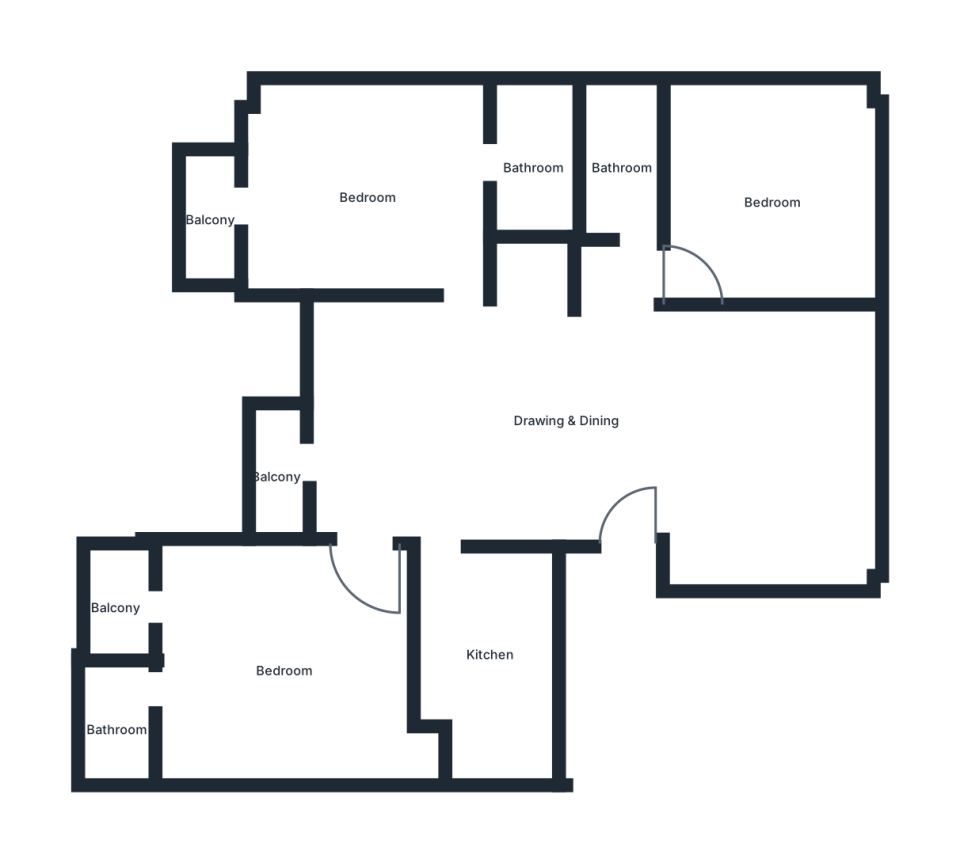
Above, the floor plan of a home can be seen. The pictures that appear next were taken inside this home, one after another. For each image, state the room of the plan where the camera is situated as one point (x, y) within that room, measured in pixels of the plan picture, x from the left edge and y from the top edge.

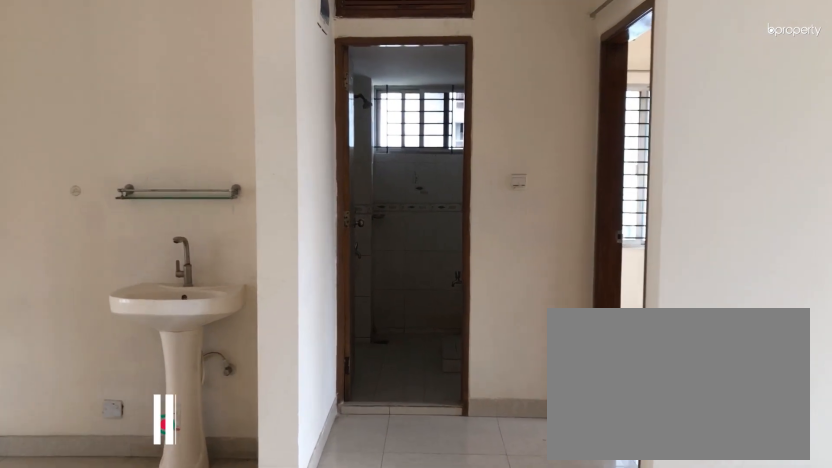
(568, 424)
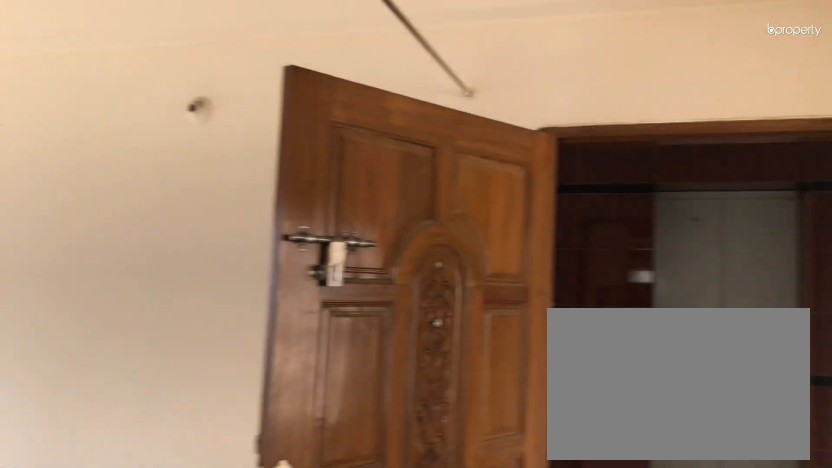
(568, 424)
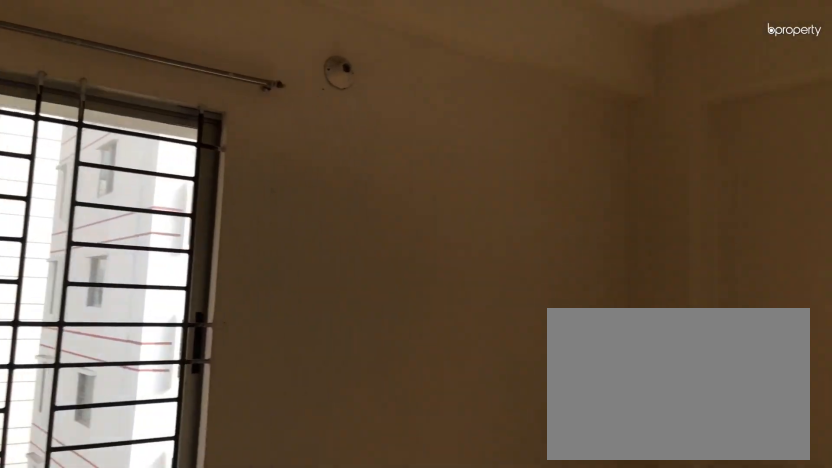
(774, 201)
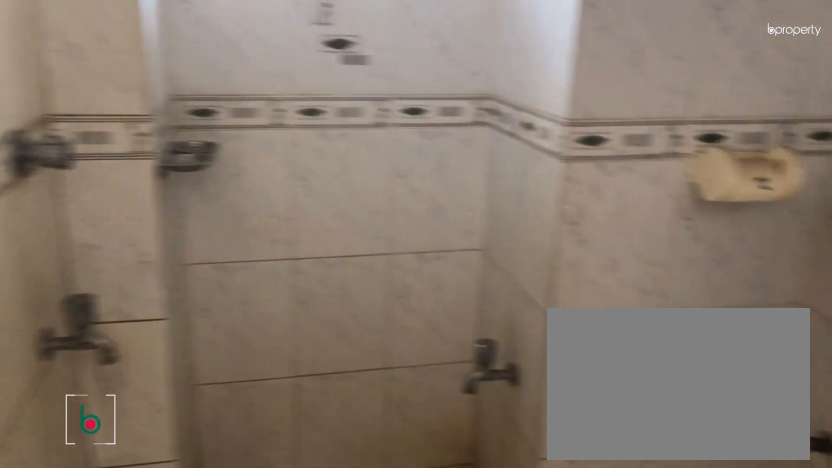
(623, 166)
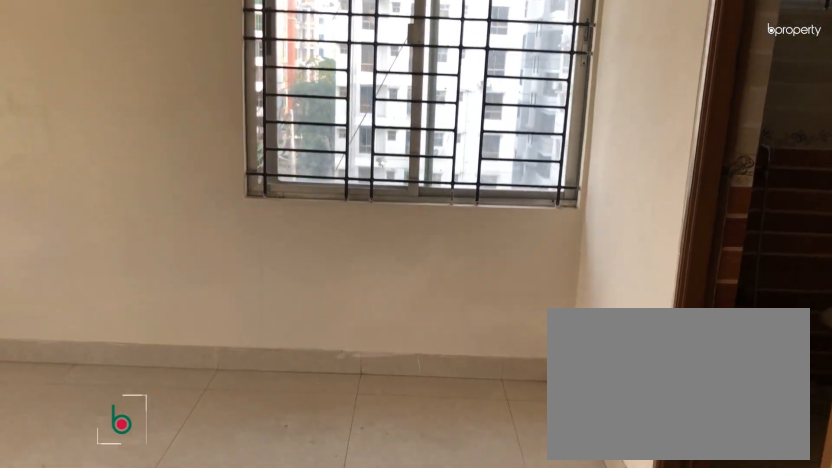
(369, 197)
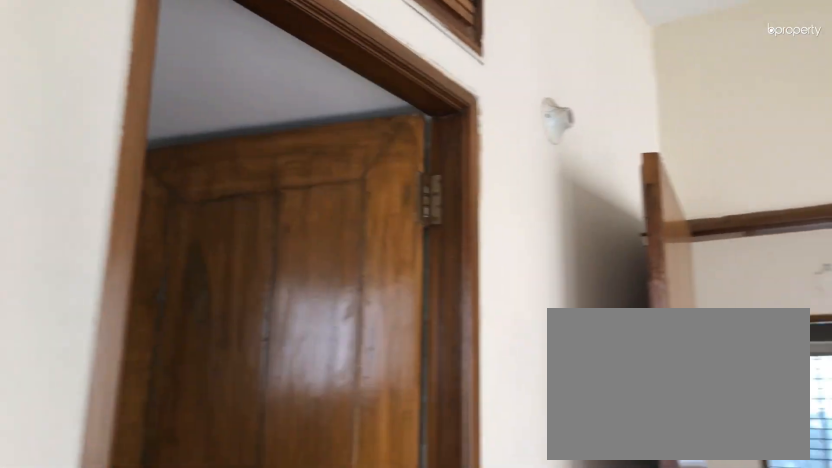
(369, 197)
